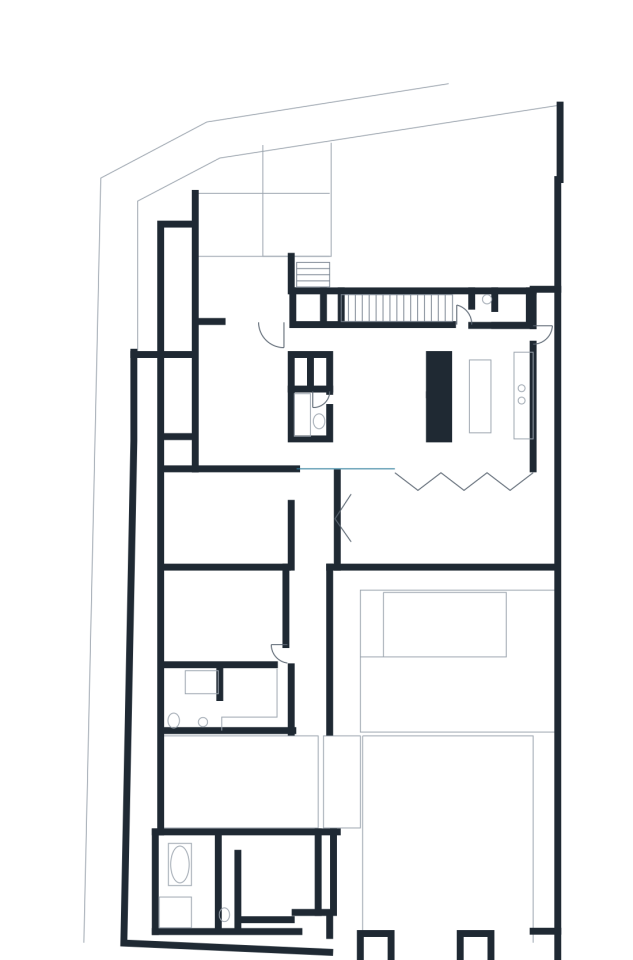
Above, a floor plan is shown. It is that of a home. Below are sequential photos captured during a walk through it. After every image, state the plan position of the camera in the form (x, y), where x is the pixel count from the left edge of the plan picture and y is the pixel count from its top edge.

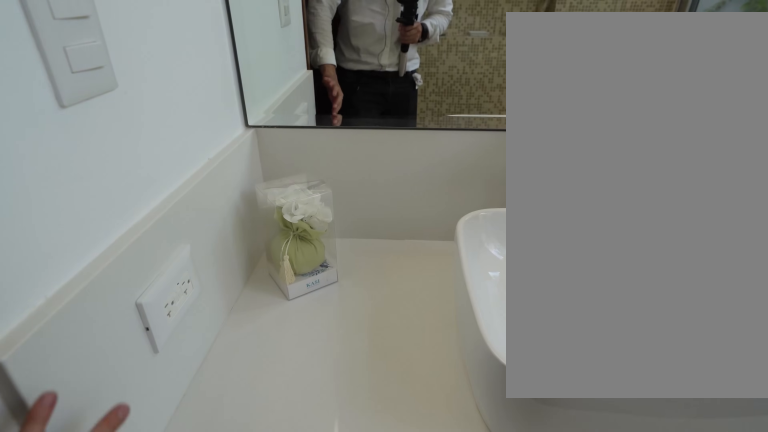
(204, 703)
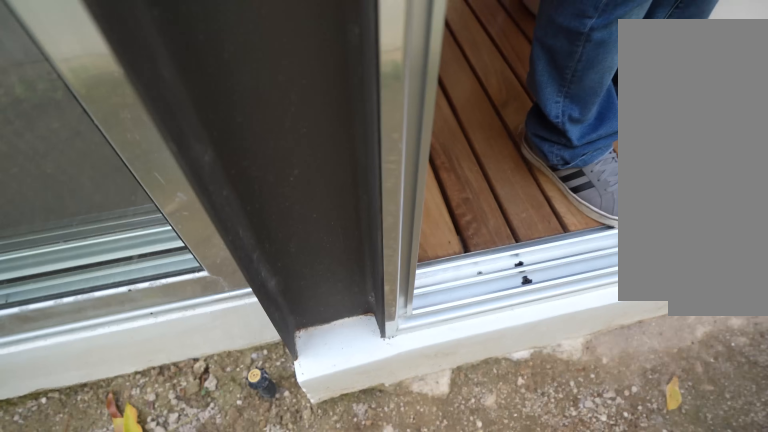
(144, 827)
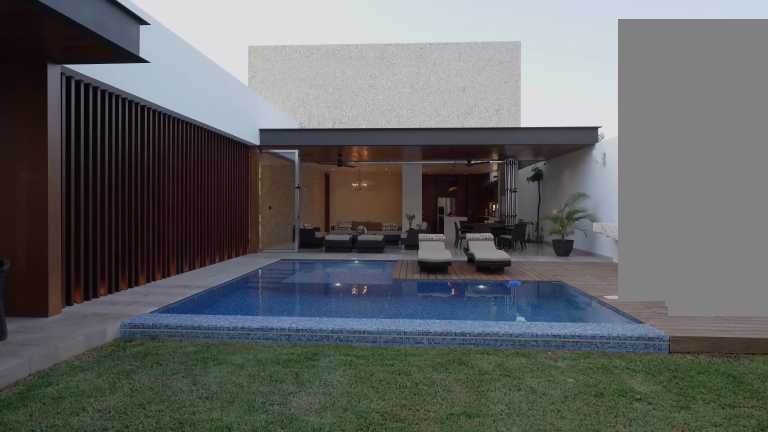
(438, 823)
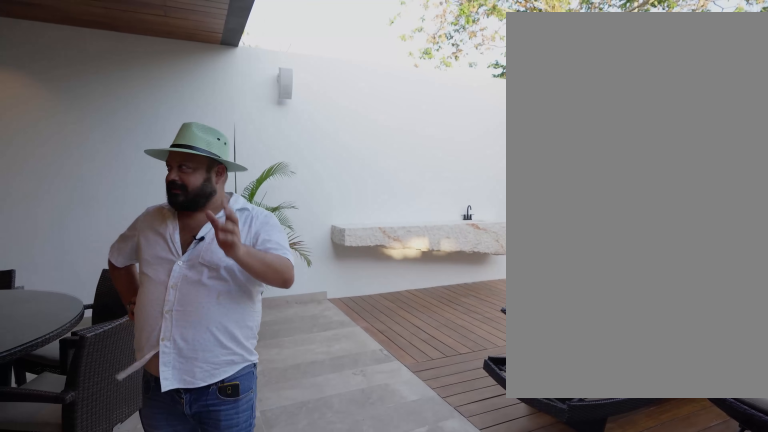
(438, 562)
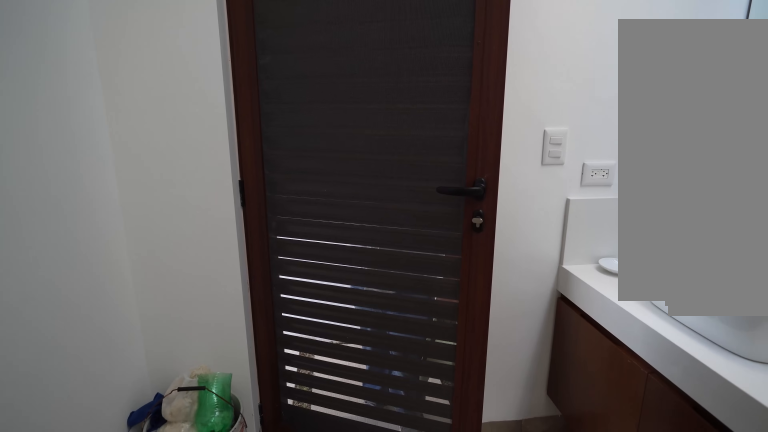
(495, 944)
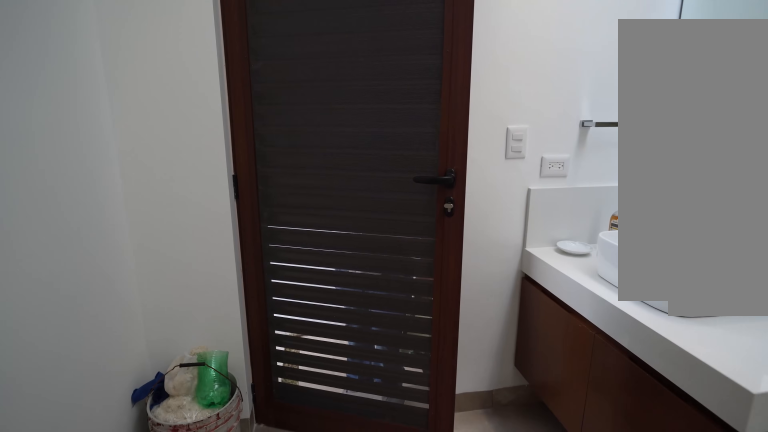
(495, 944)
